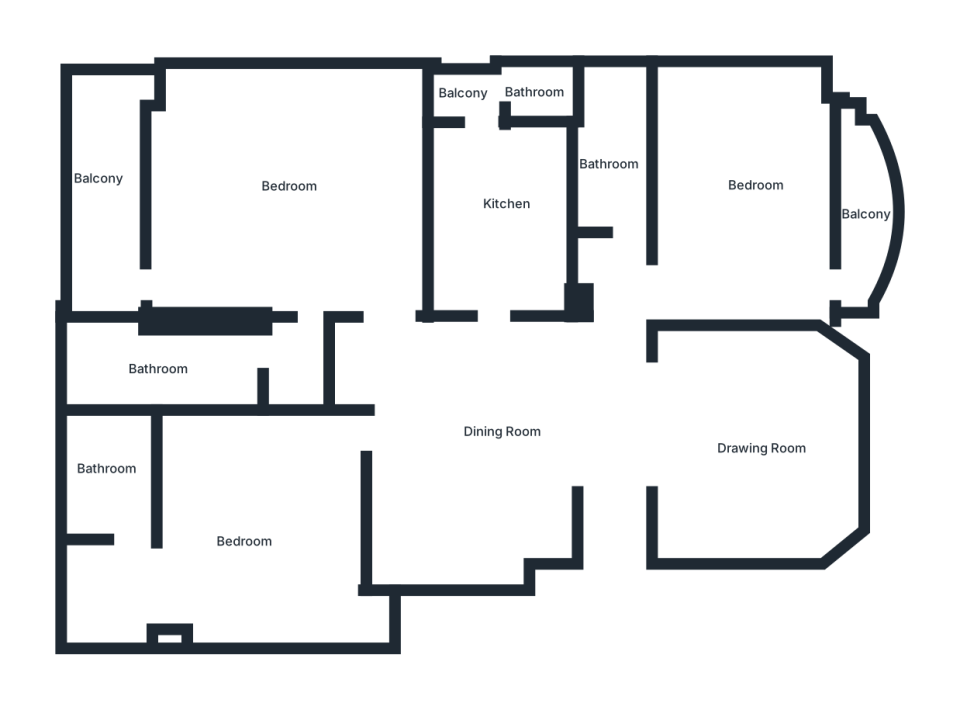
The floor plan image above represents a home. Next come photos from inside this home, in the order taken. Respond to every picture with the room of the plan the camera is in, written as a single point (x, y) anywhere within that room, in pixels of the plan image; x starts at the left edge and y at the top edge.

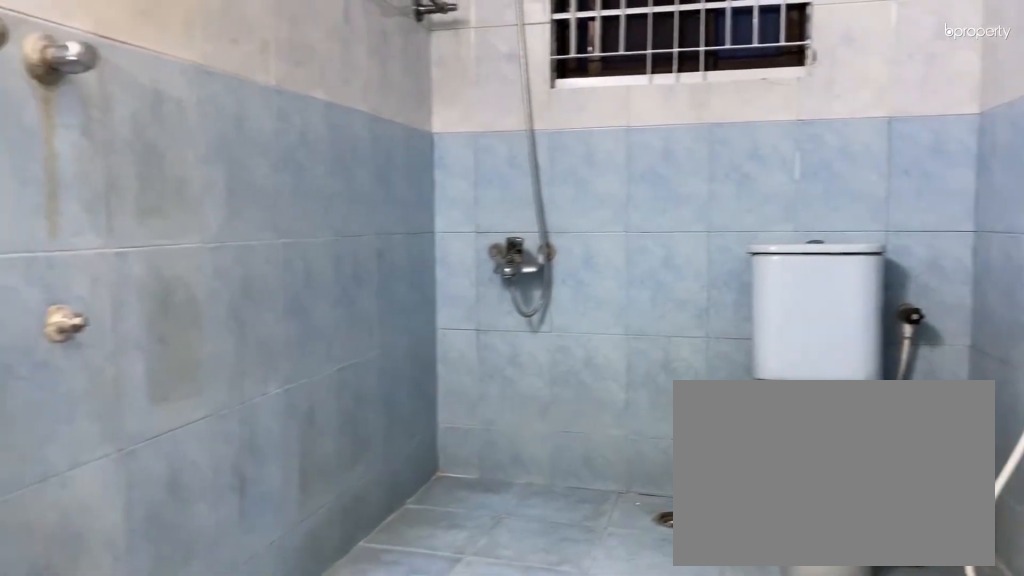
(166, 367)
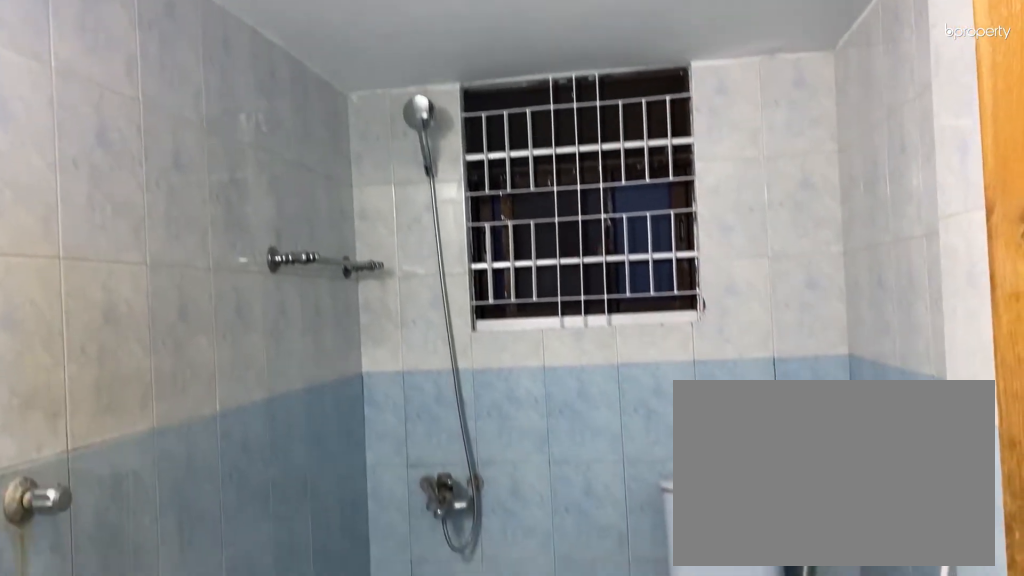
(166, 367)
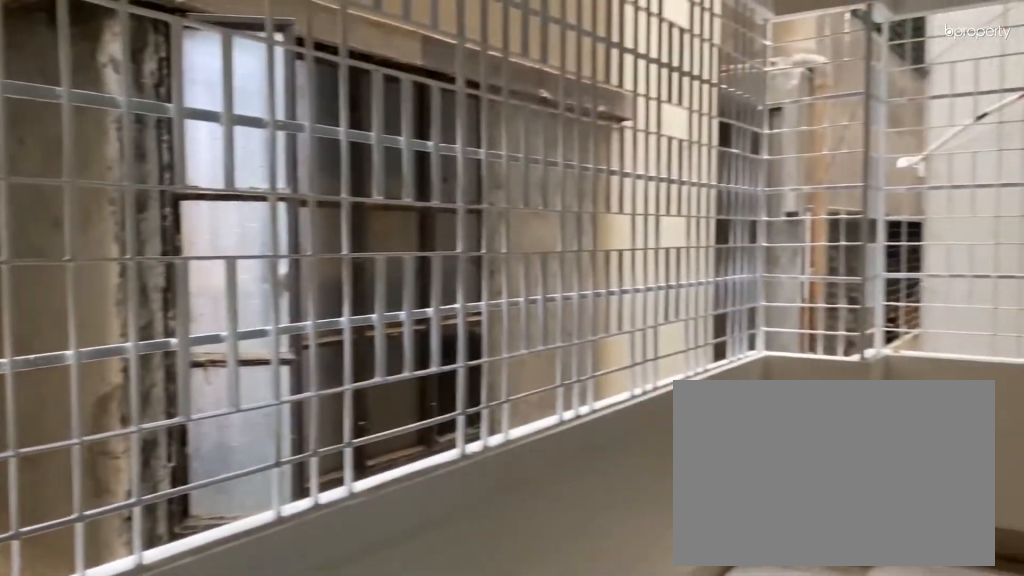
(102, 172)
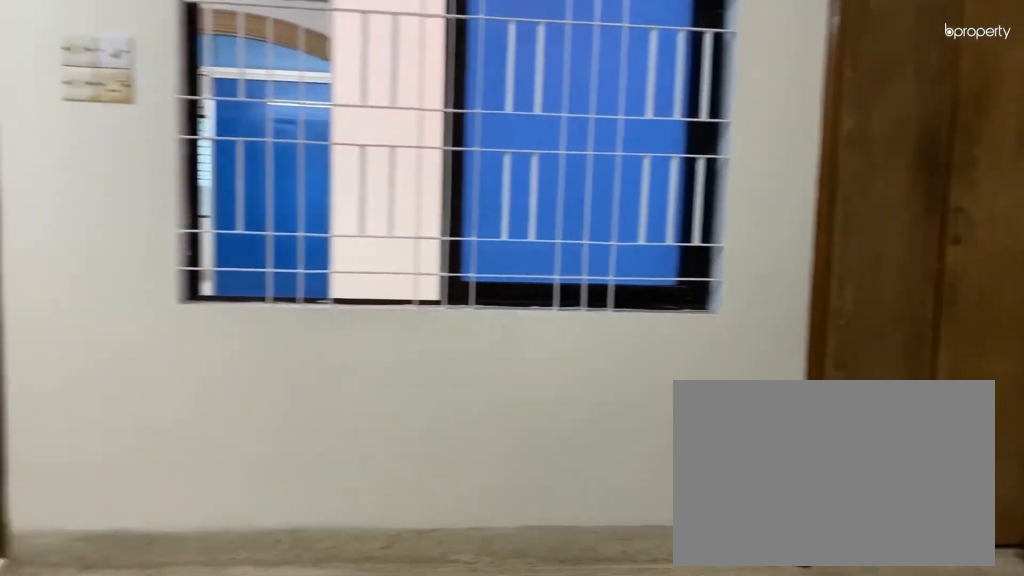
(260, 545)
